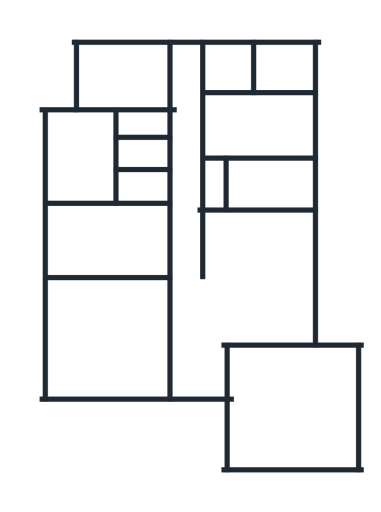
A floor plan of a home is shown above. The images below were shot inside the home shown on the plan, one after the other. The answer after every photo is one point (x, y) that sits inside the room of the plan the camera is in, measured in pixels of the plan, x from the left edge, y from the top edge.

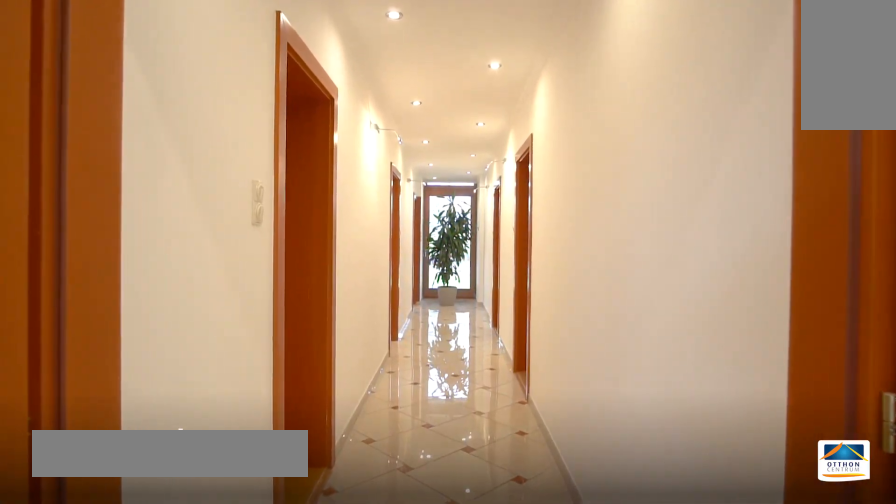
(189, 214)
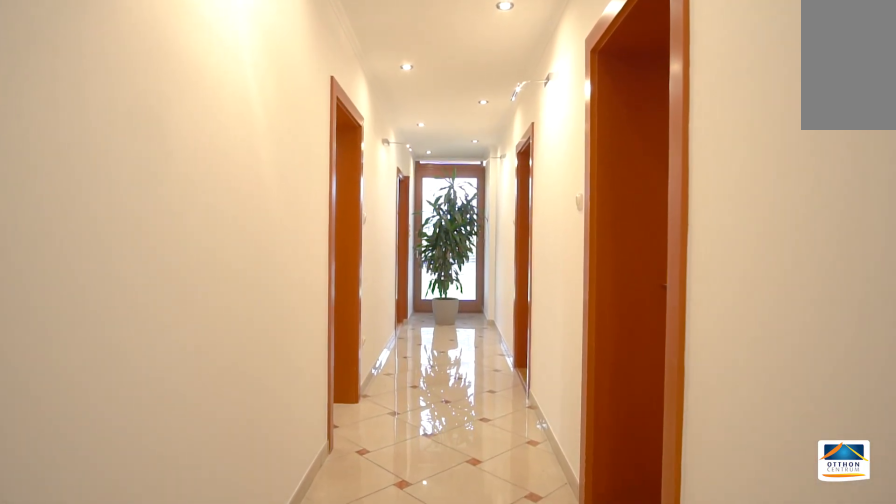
(190, 214)
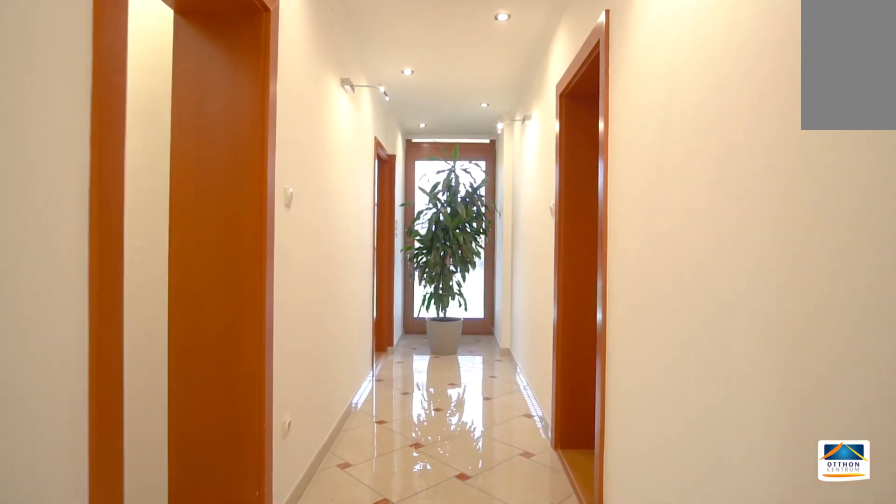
(190, 214)
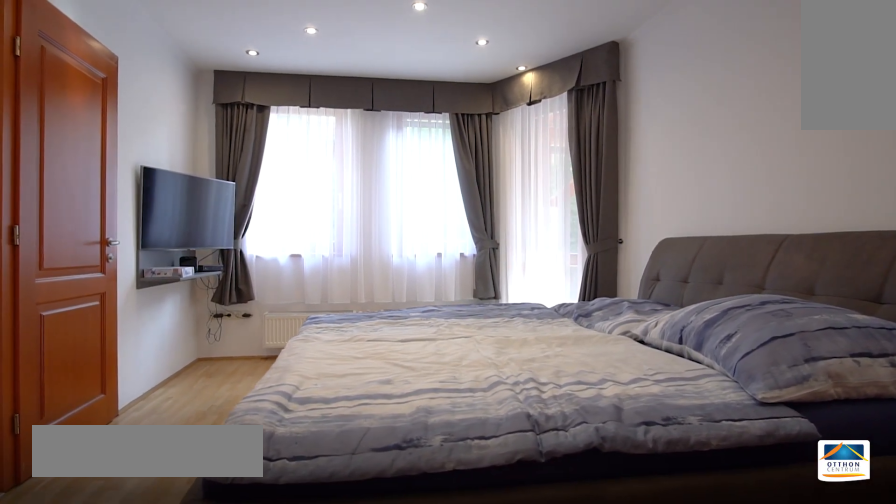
(272, 130)
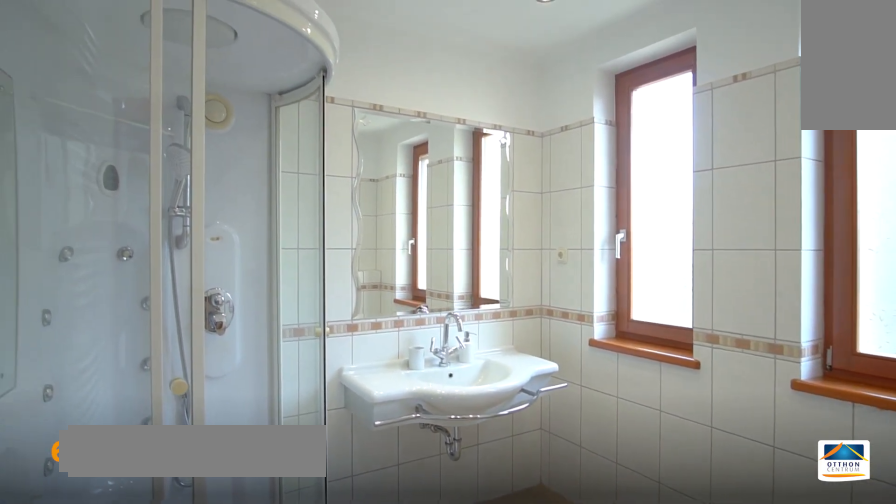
(286, 66)
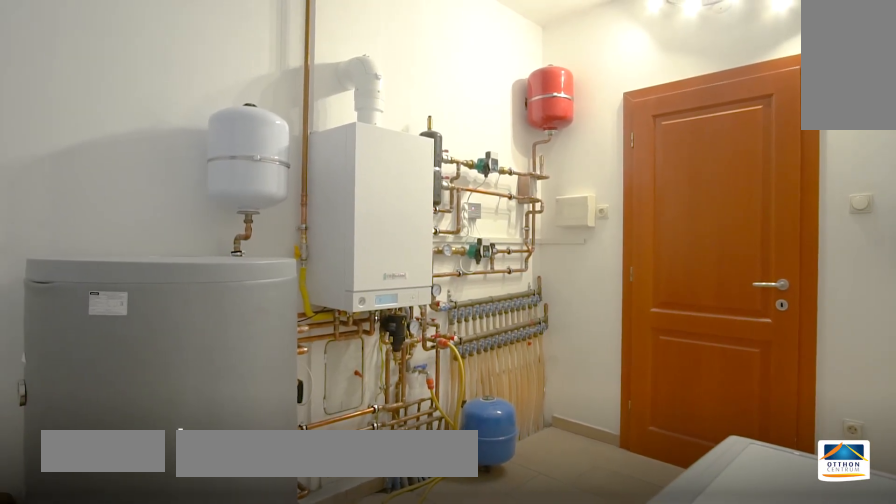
(268, 186)
